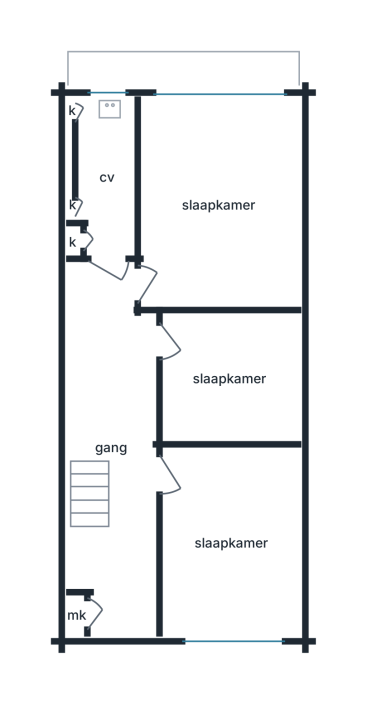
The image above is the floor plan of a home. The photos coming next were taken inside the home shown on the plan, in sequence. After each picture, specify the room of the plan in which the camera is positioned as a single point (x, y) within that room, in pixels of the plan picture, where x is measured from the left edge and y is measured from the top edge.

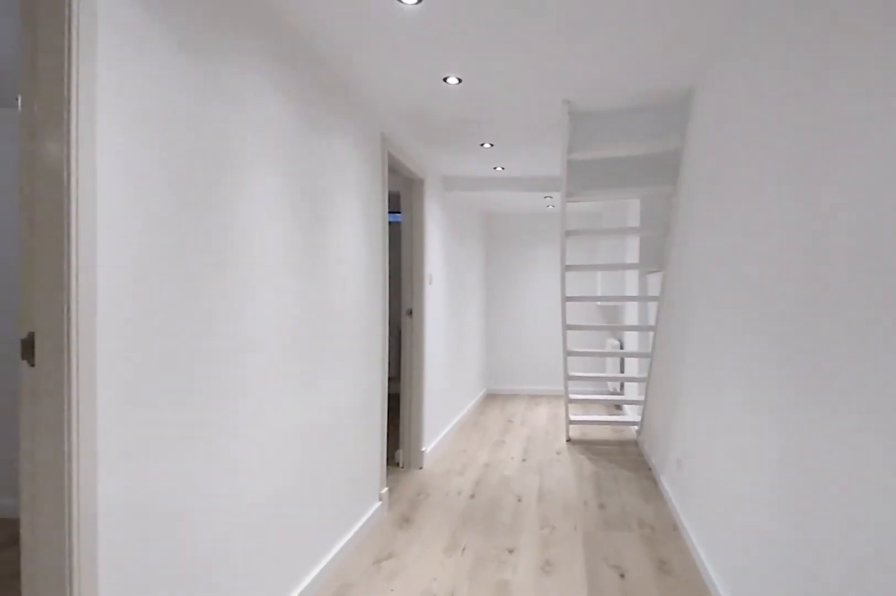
(113, 442)
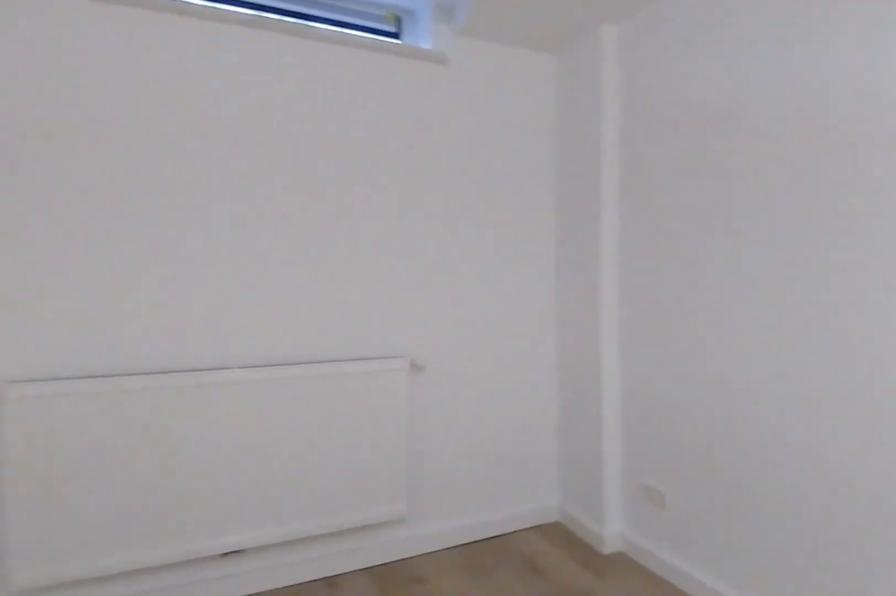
(228, 631)
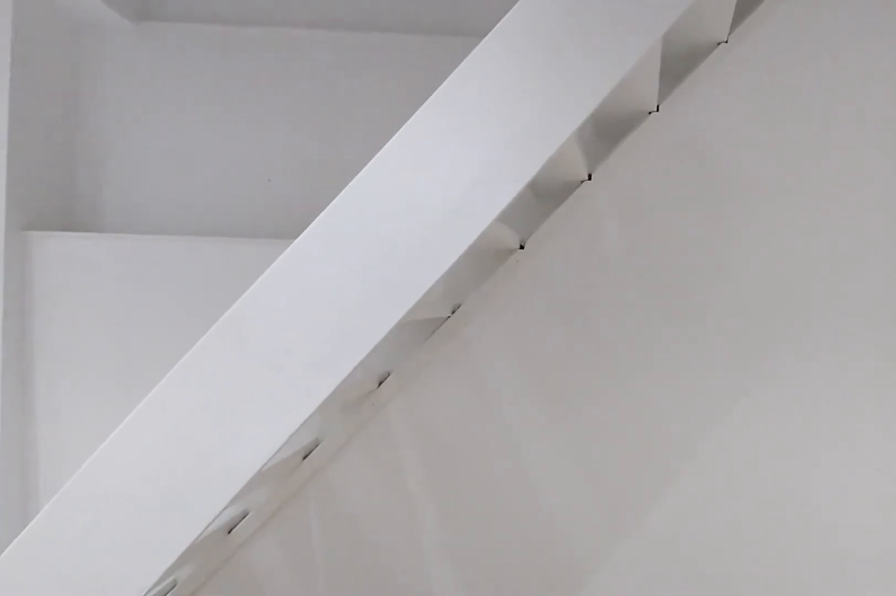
(113, 442)
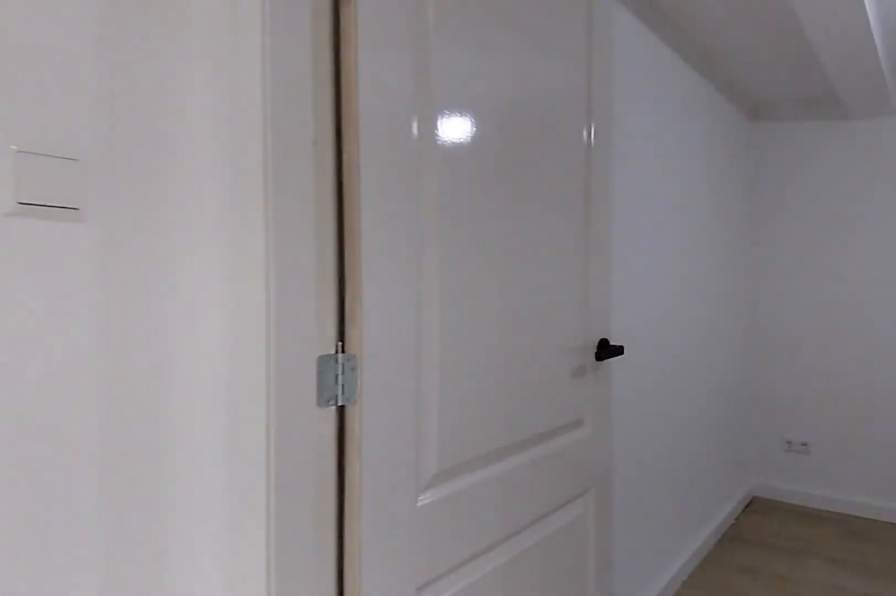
(113, 442)
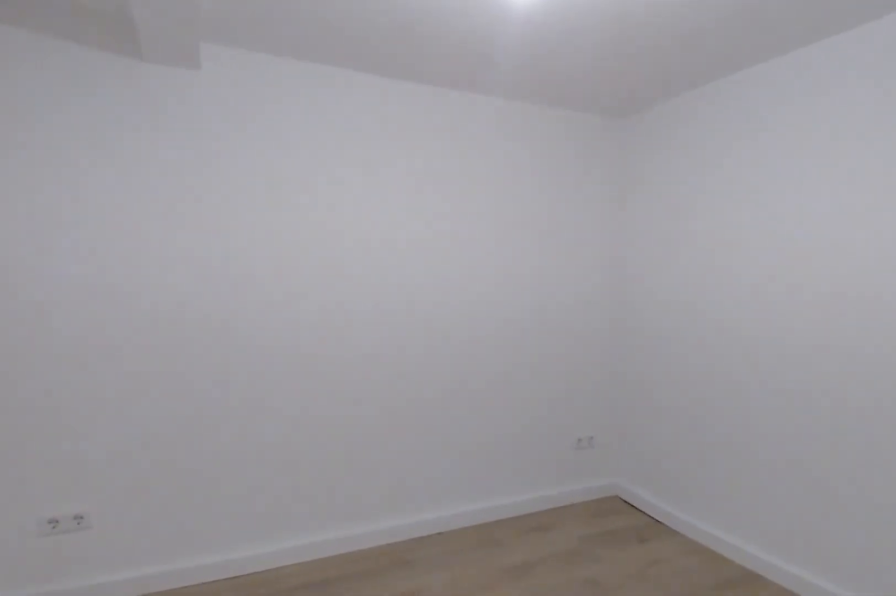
(229, 379)
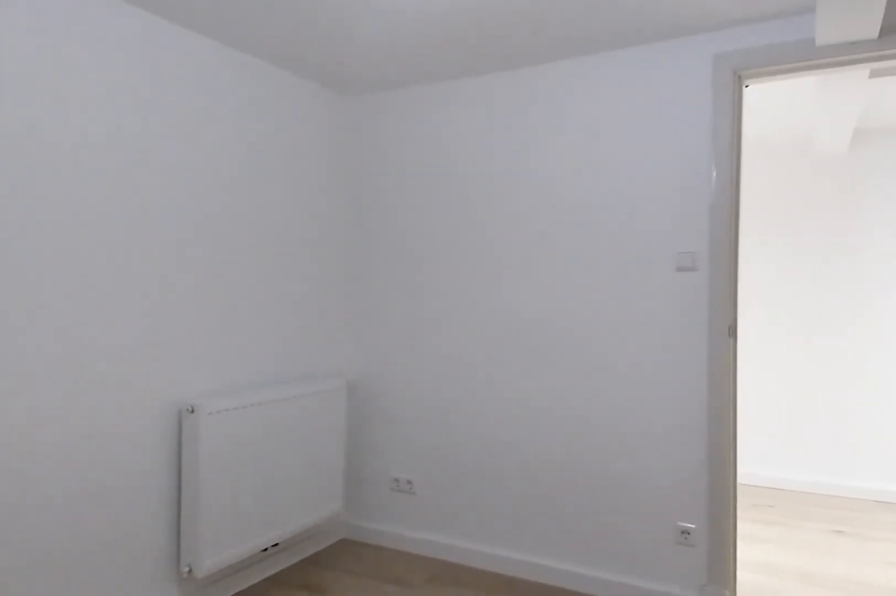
(229, 379)
